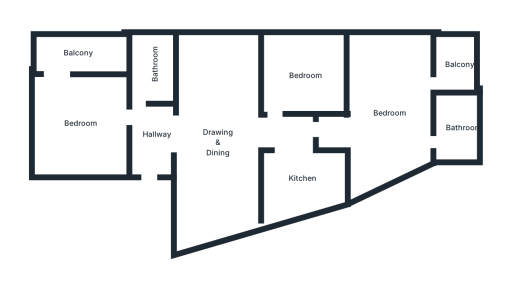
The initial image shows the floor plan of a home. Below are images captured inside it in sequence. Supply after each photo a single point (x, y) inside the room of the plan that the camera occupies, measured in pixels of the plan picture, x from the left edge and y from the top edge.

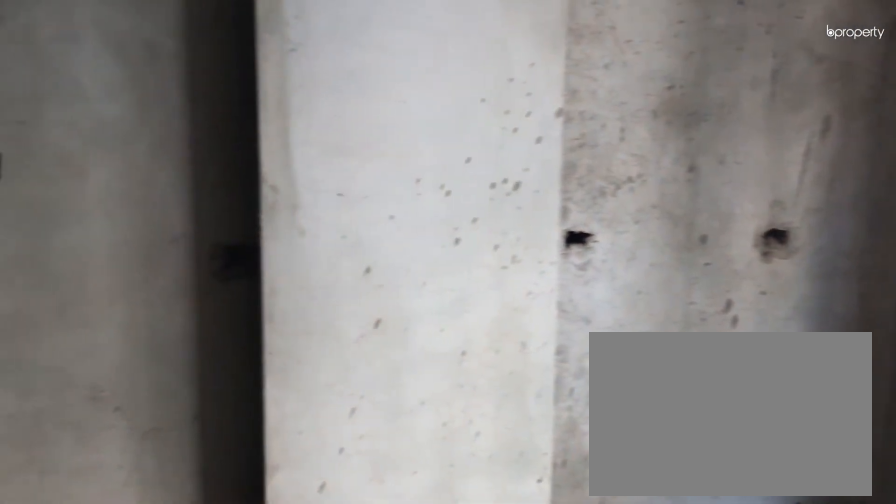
(218, 142)
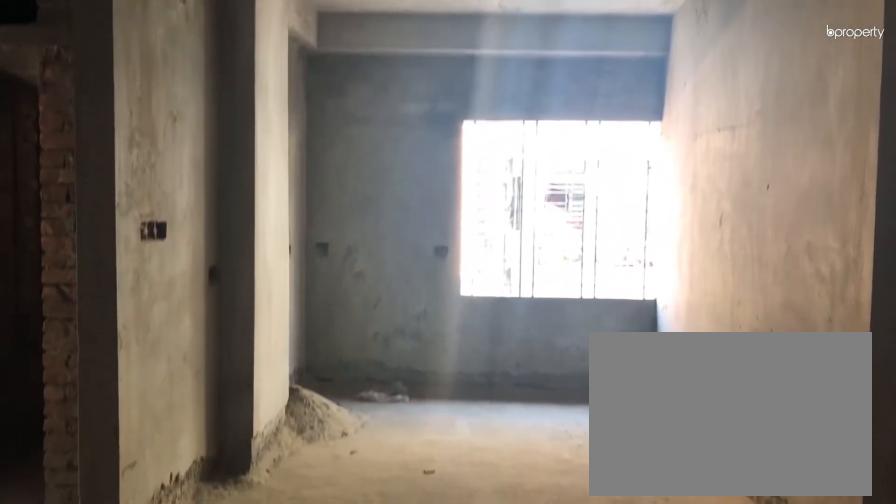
(218, 142)
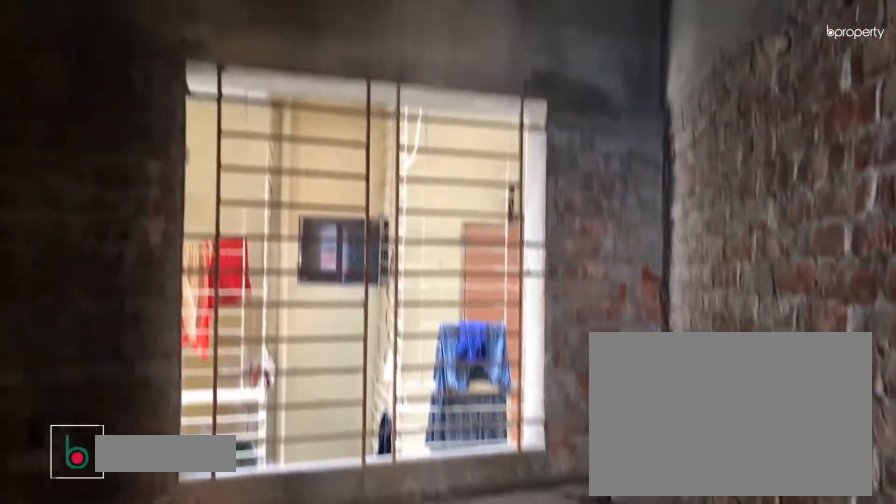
(307, 184)
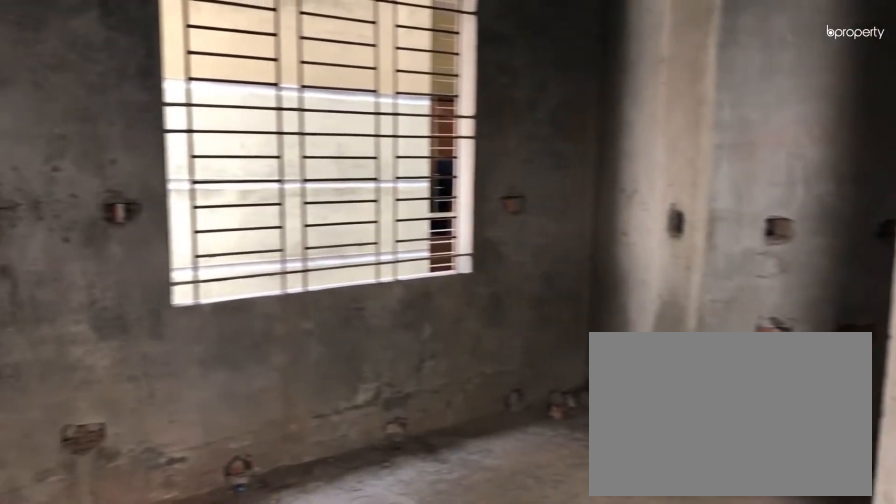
(389, 113)
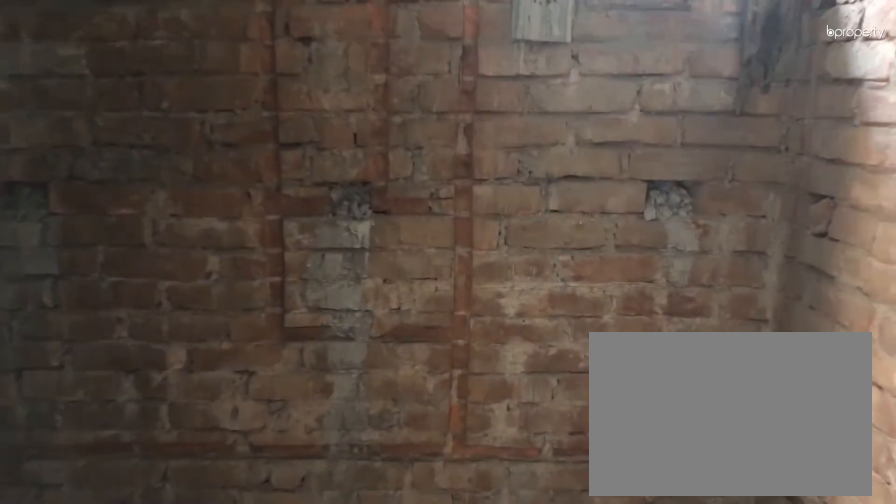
(457, 131)
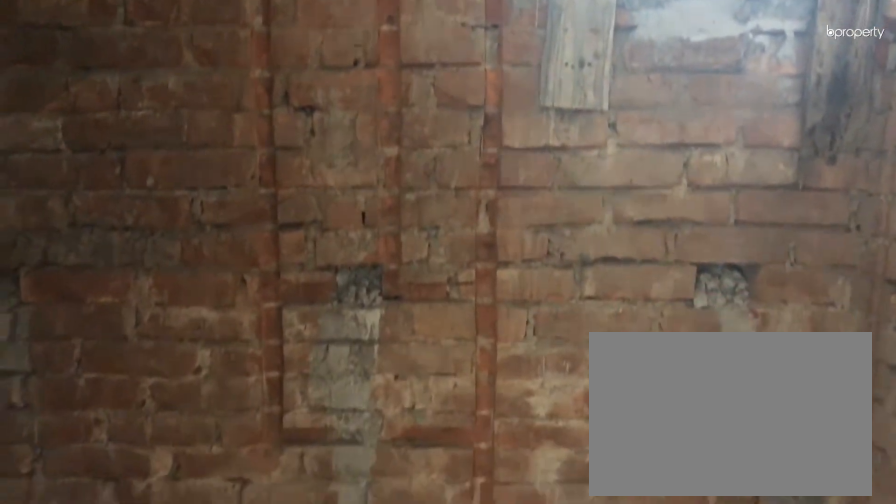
(457, 131)
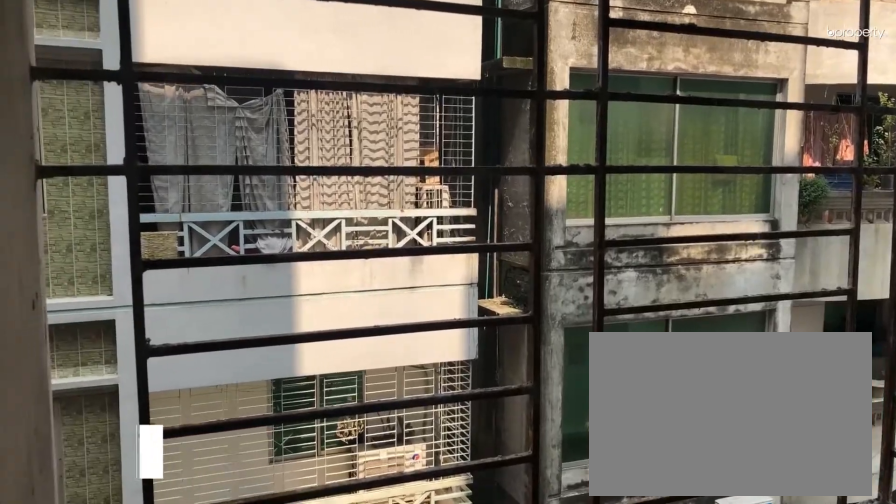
(460, 64)
